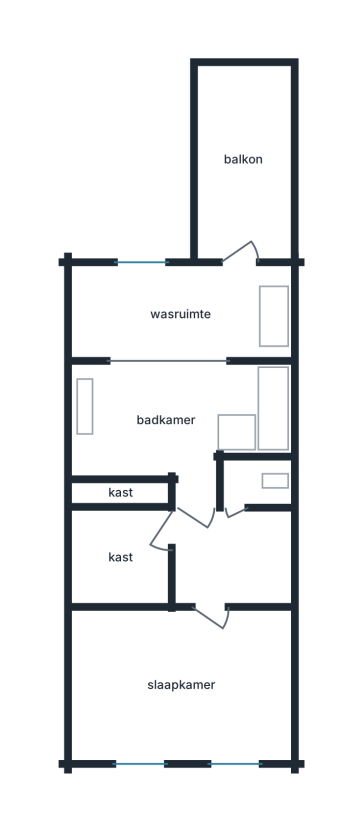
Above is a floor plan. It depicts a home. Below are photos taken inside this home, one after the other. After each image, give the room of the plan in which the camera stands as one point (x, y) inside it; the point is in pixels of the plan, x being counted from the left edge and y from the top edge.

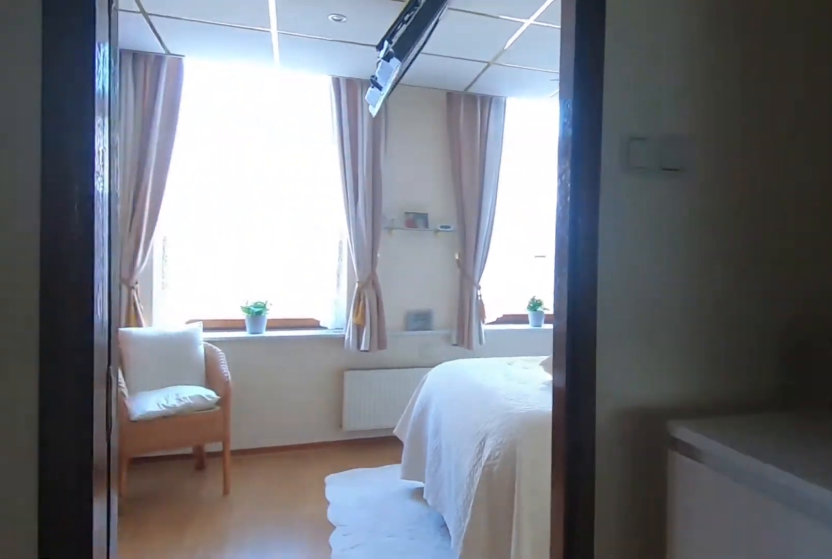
(215, 543)
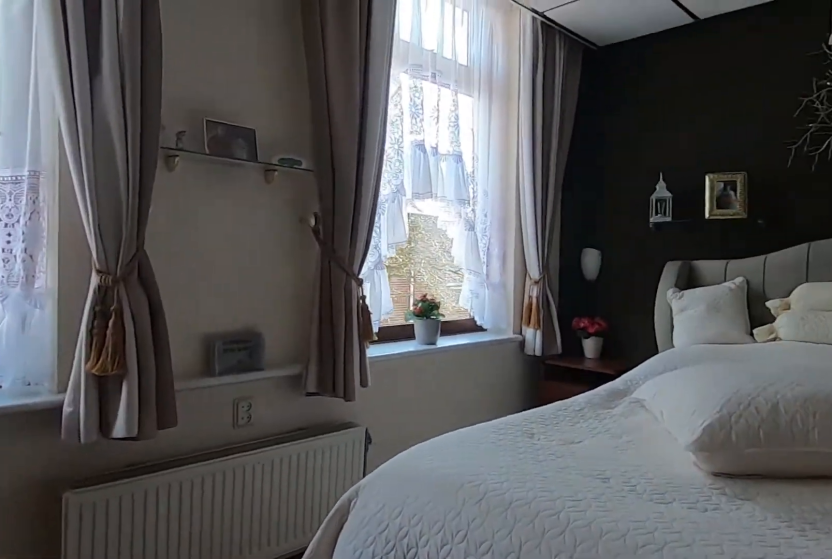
(179, 688)
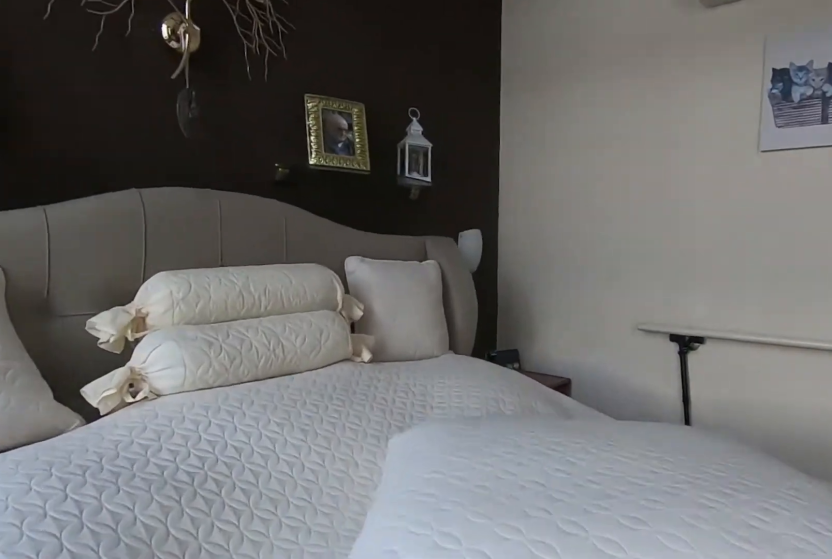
(179, 688)
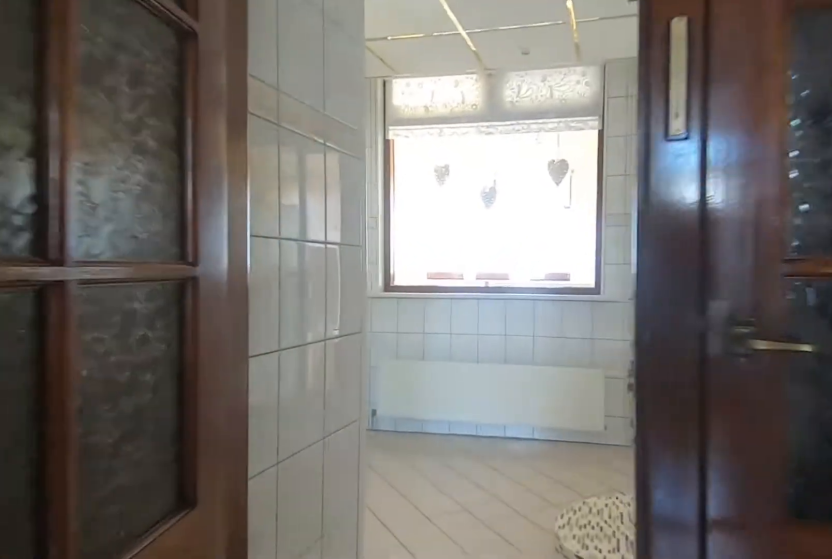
(215, 541)
